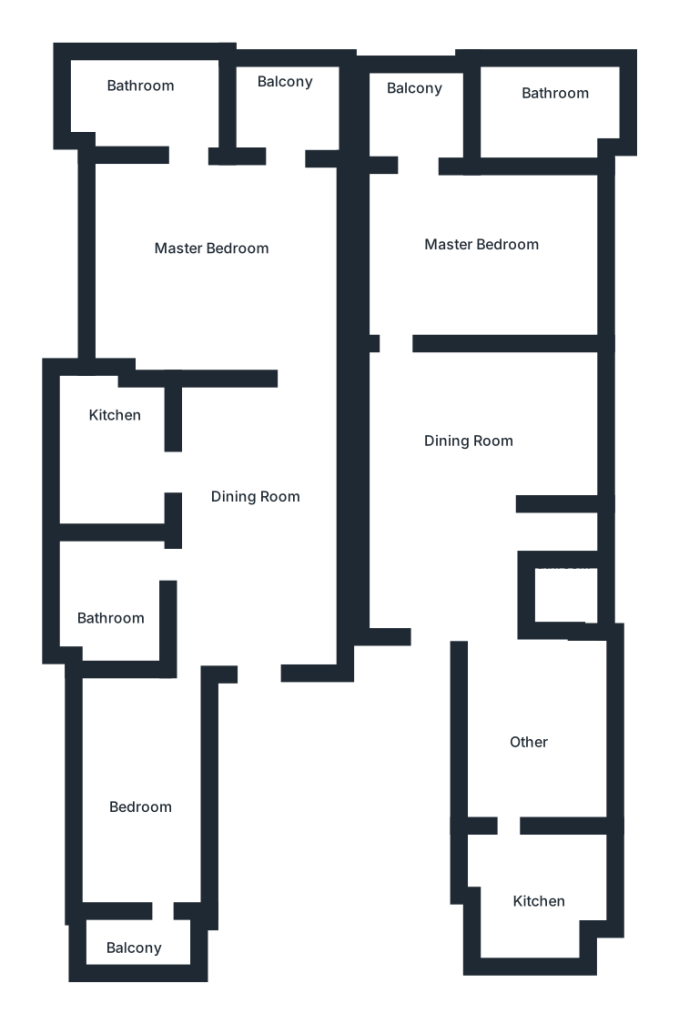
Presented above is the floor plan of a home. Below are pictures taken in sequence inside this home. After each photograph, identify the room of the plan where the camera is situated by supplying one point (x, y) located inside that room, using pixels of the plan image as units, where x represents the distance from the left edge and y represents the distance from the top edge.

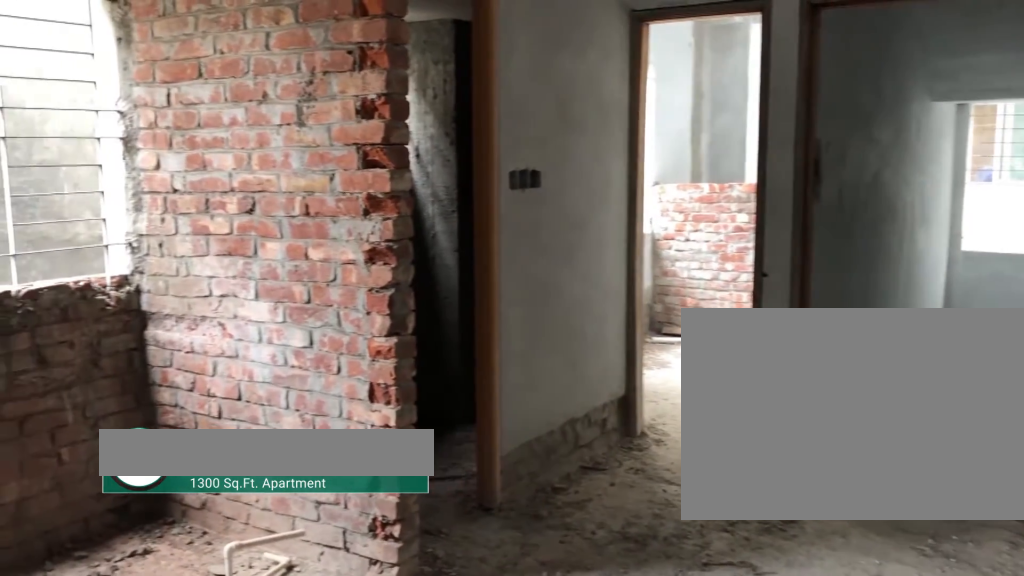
(442, 464)
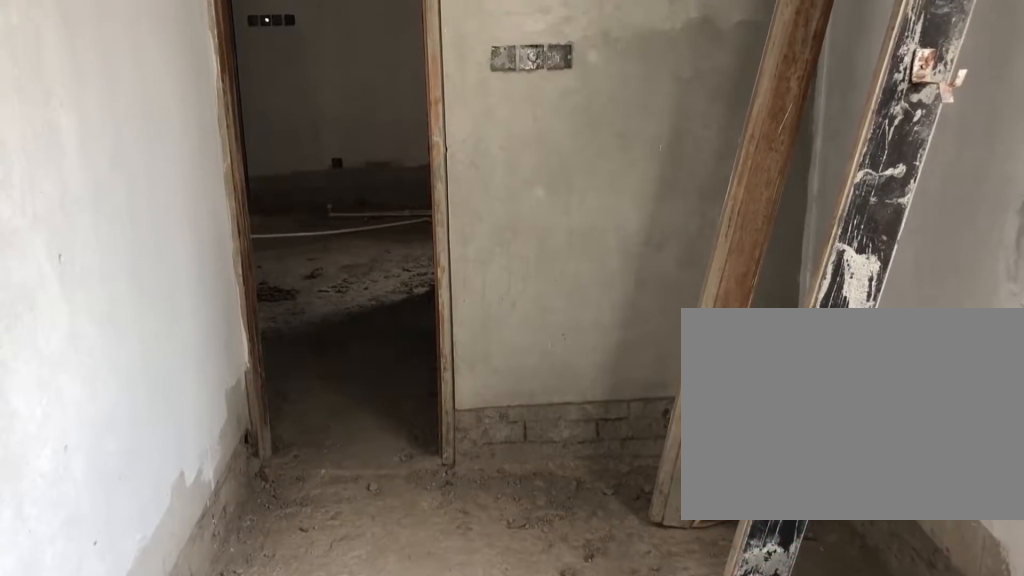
(544, 723)
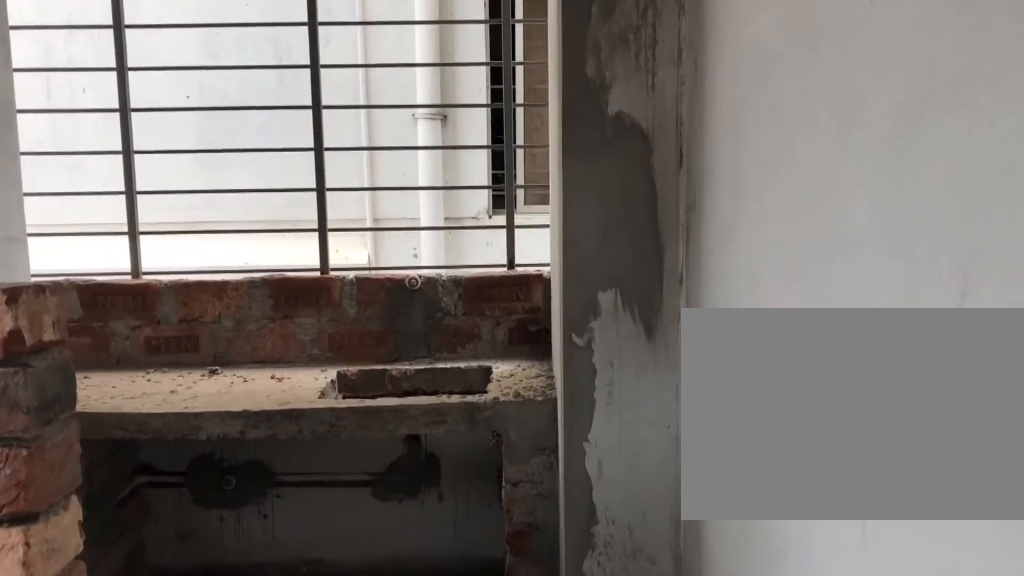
(537, 893)
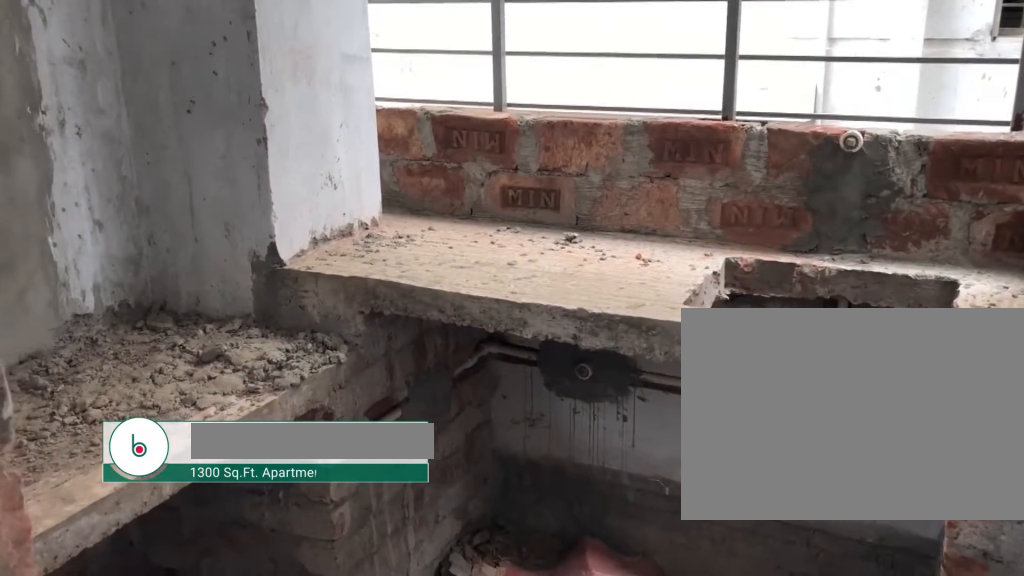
(537, 893)
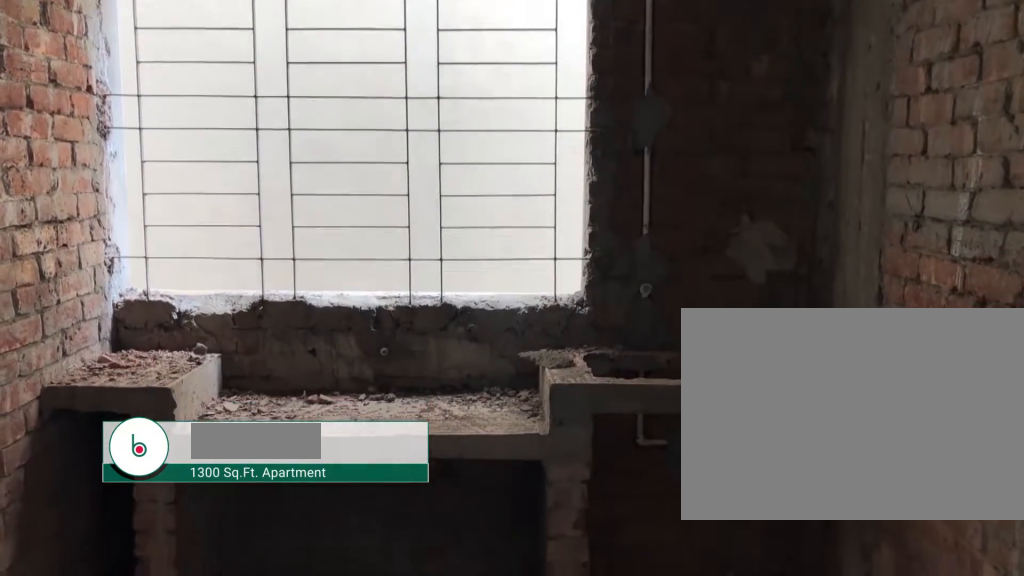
(128, 457)
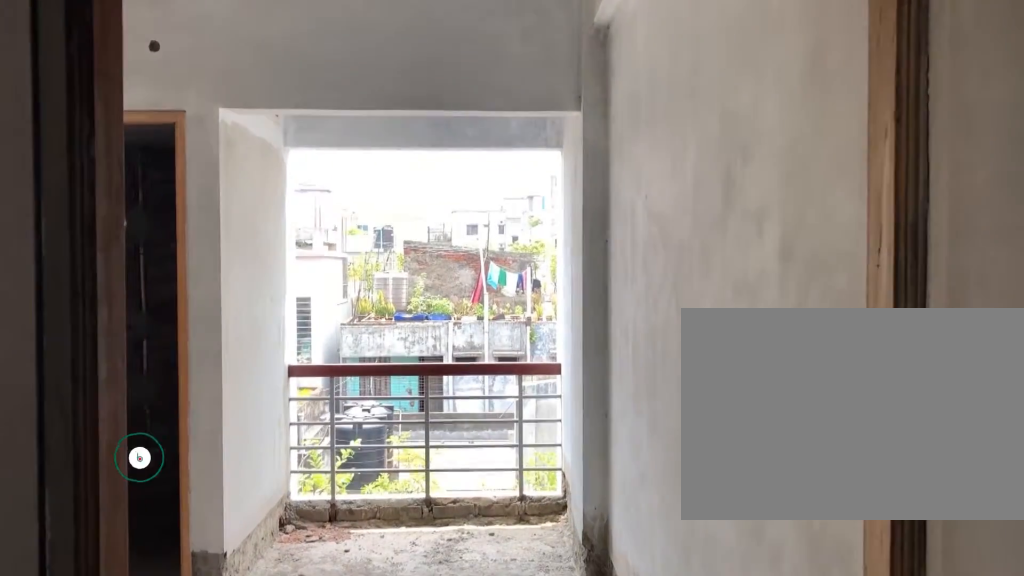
(210, 276)
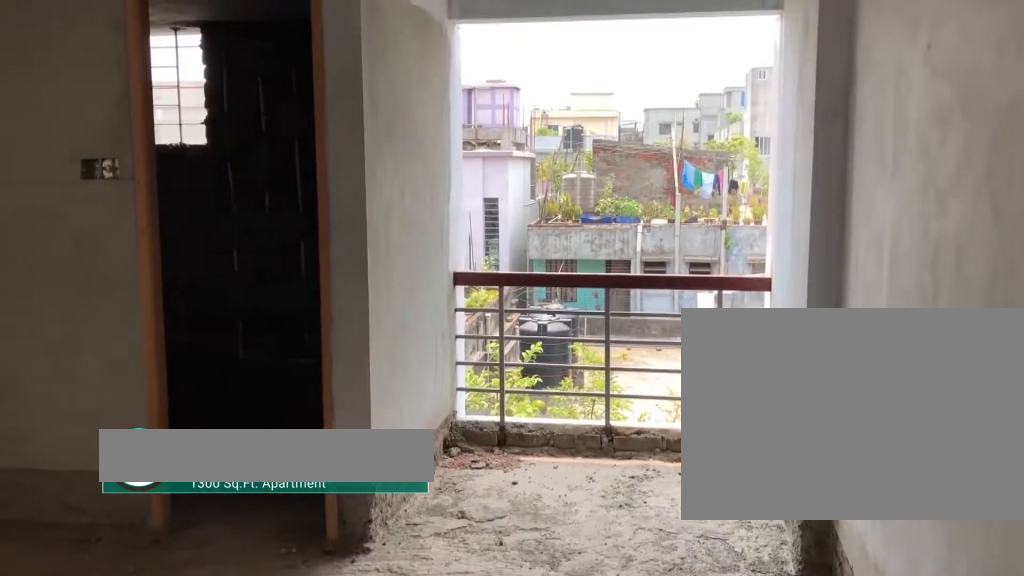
(210, 276)
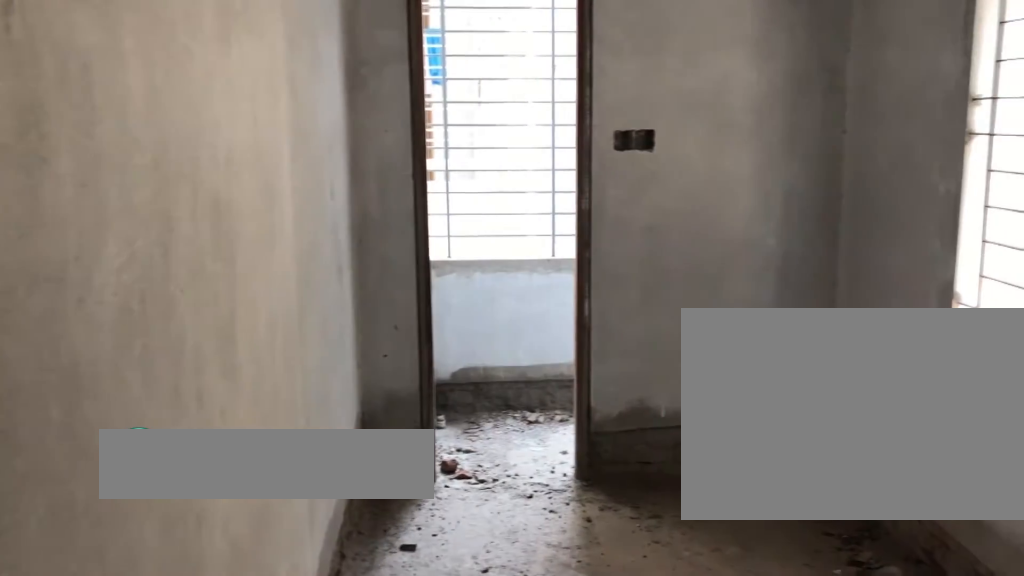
(146, 793)
